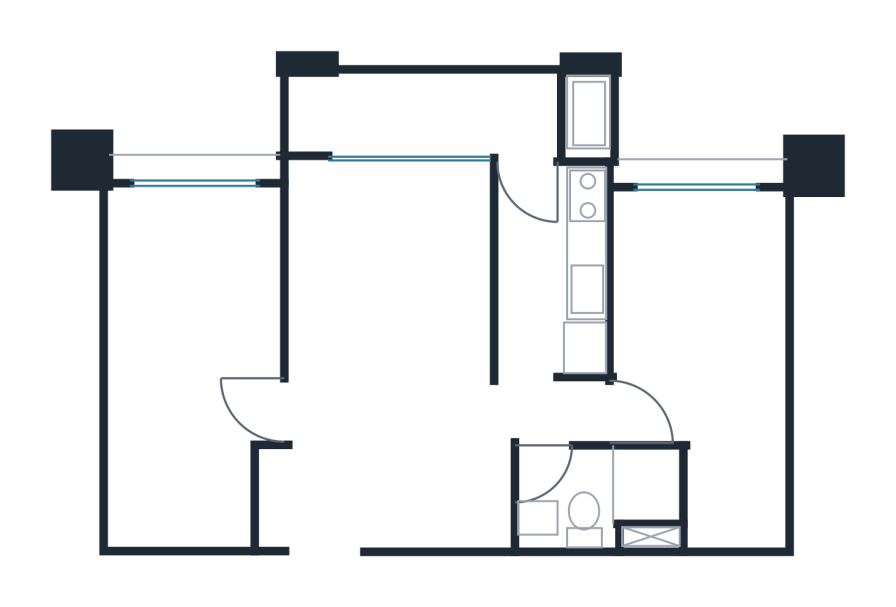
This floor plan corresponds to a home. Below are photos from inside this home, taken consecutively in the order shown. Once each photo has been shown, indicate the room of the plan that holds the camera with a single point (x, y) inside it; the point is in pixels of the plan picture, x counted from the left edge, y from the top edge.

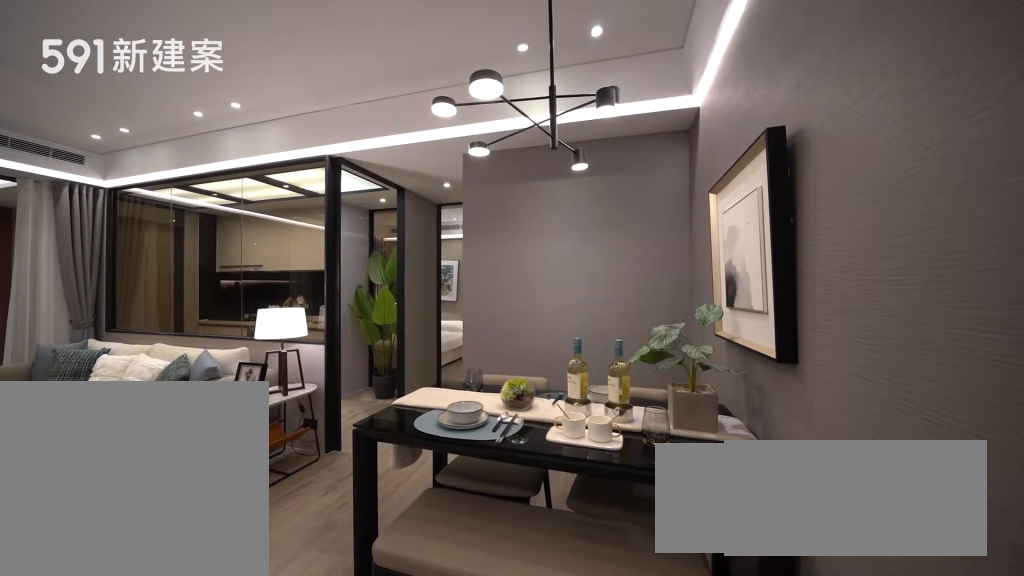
(443, 479)
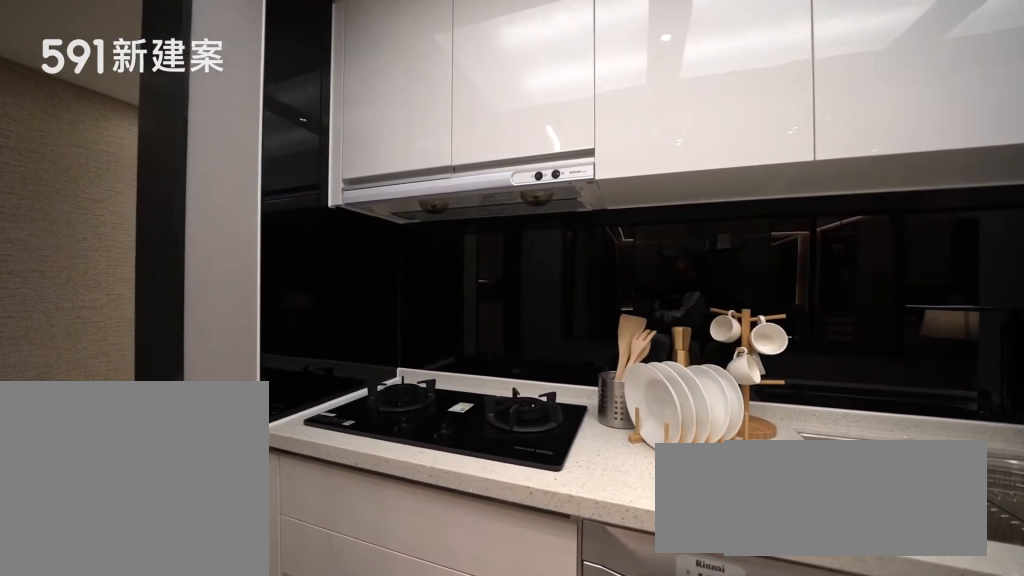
(555, 267)
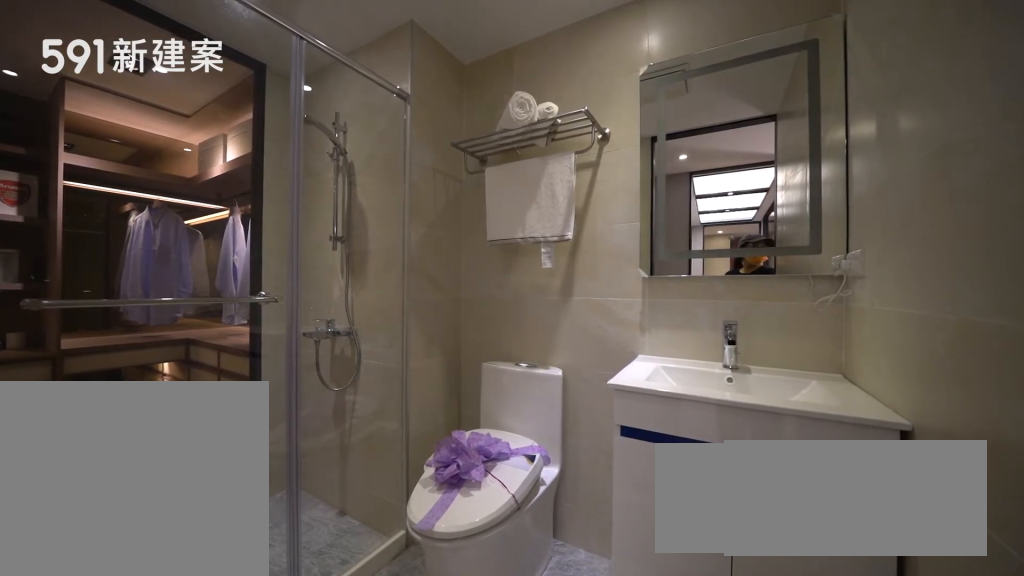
(604, 501)
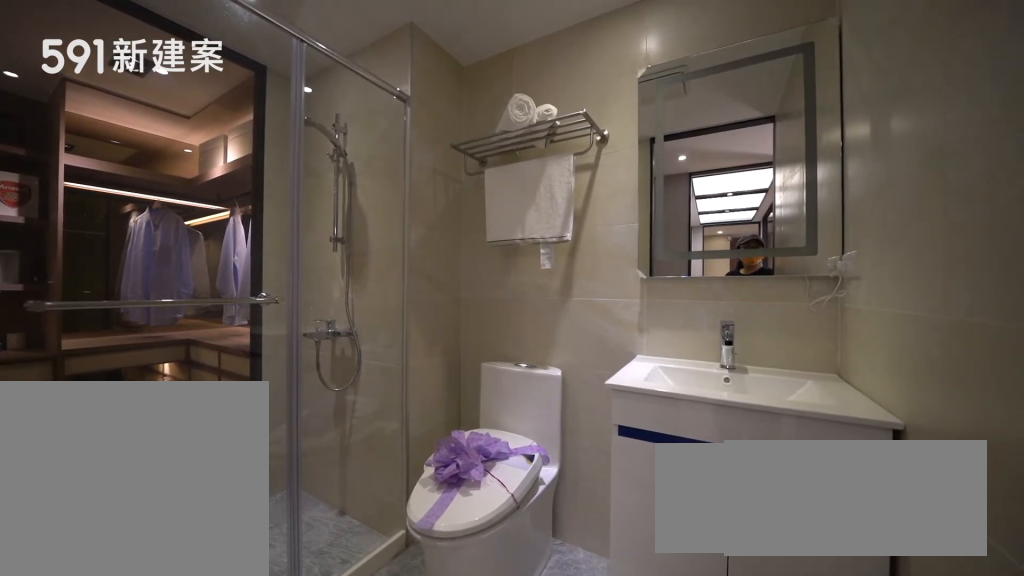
(604, 501)
